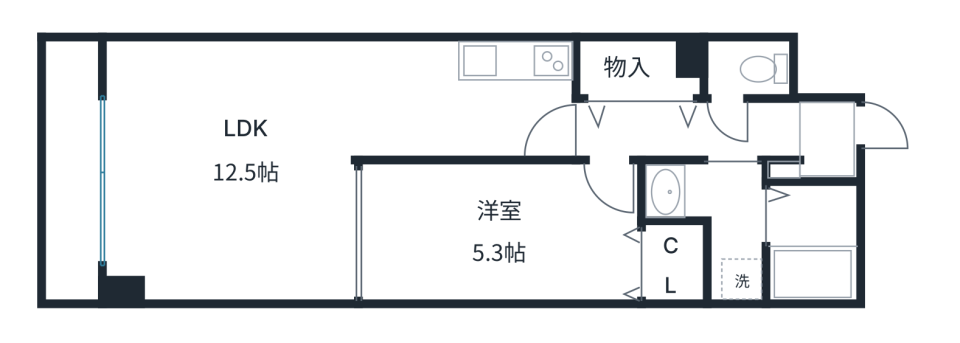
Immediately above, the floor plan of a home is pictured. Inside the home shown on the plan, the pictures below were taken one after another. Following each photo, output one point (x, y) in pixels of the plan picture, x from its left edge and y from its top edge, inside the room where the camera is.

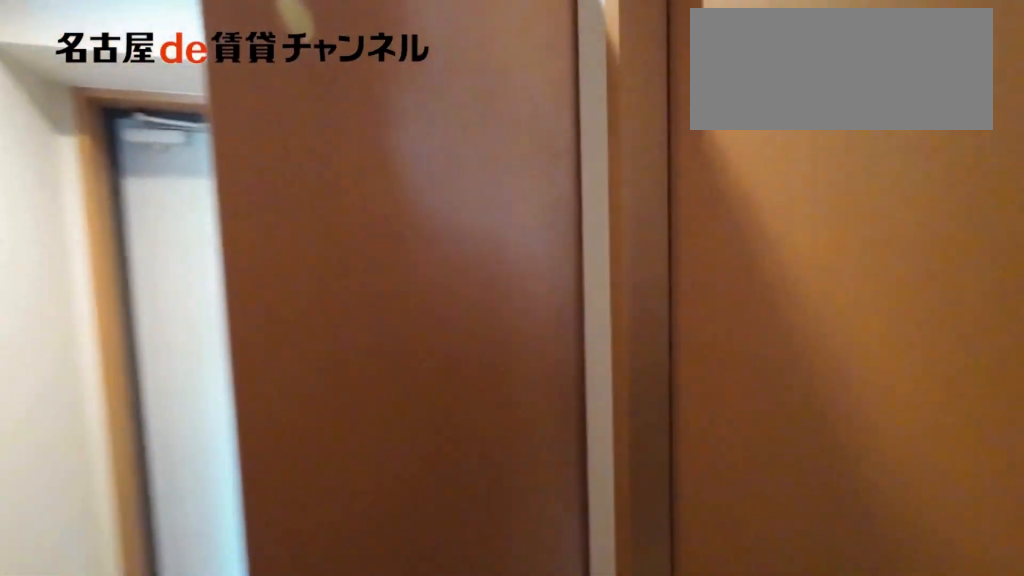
(690, 131)
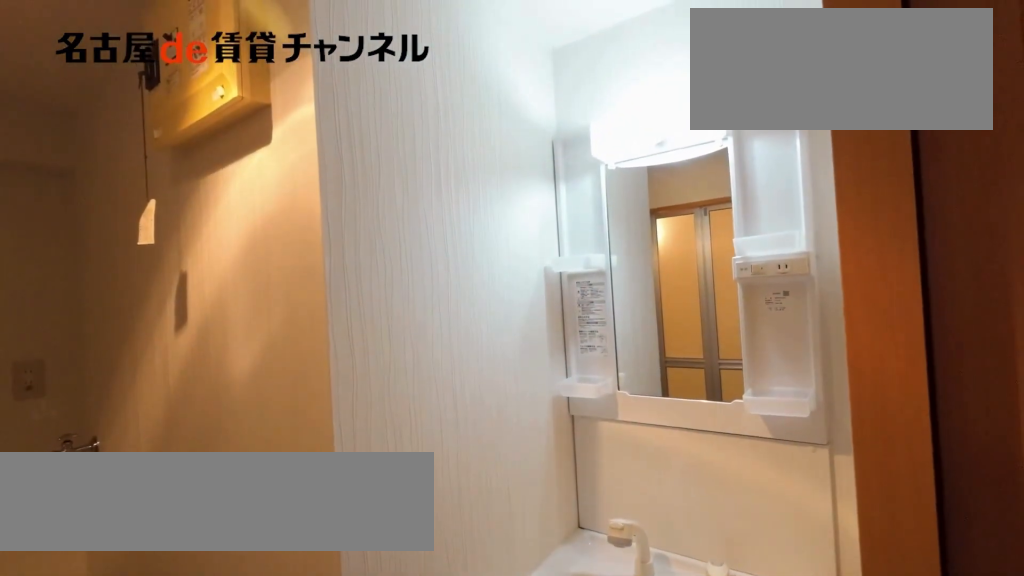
(716, 221)
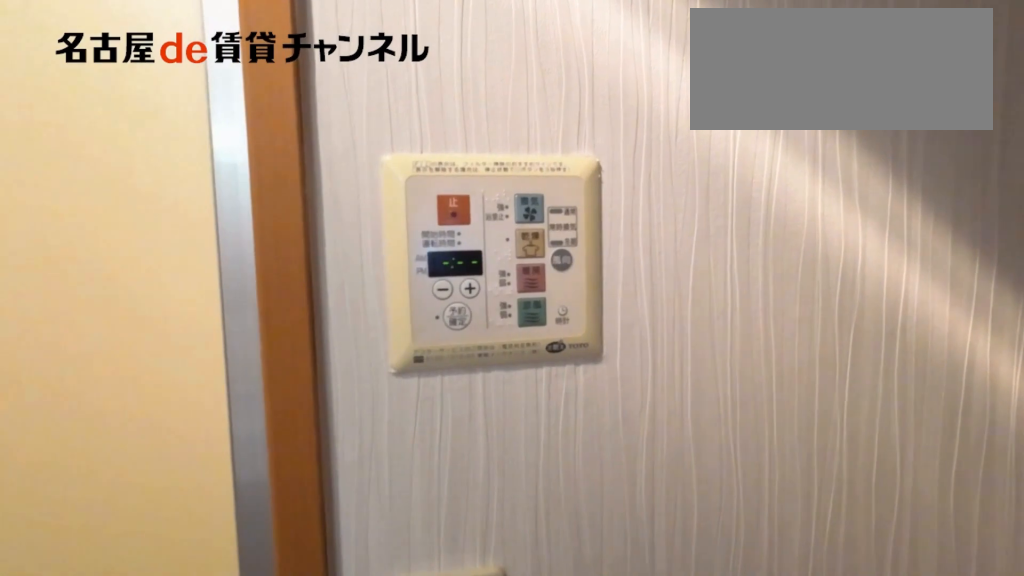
(716, 221)
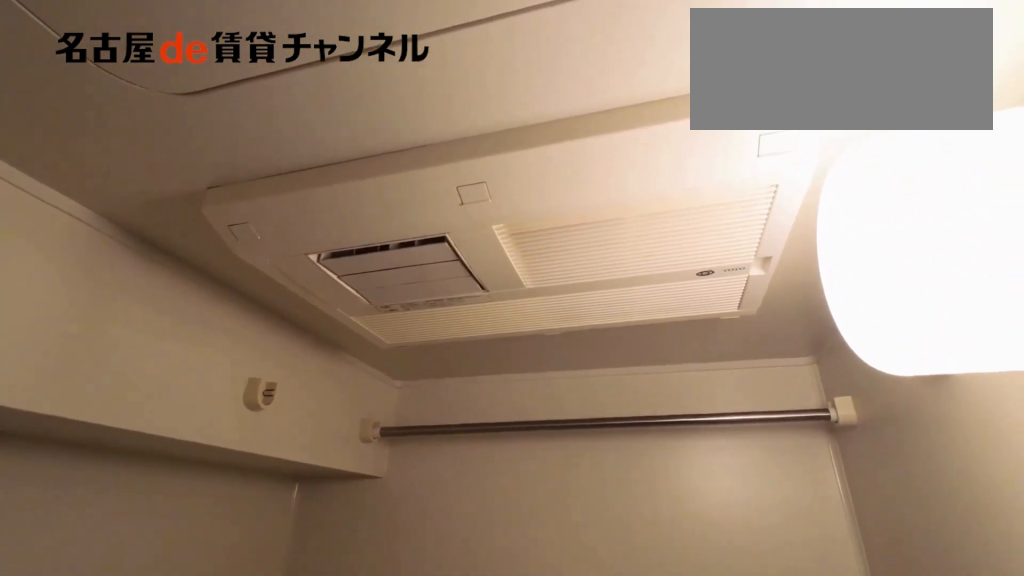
(812, 243)
